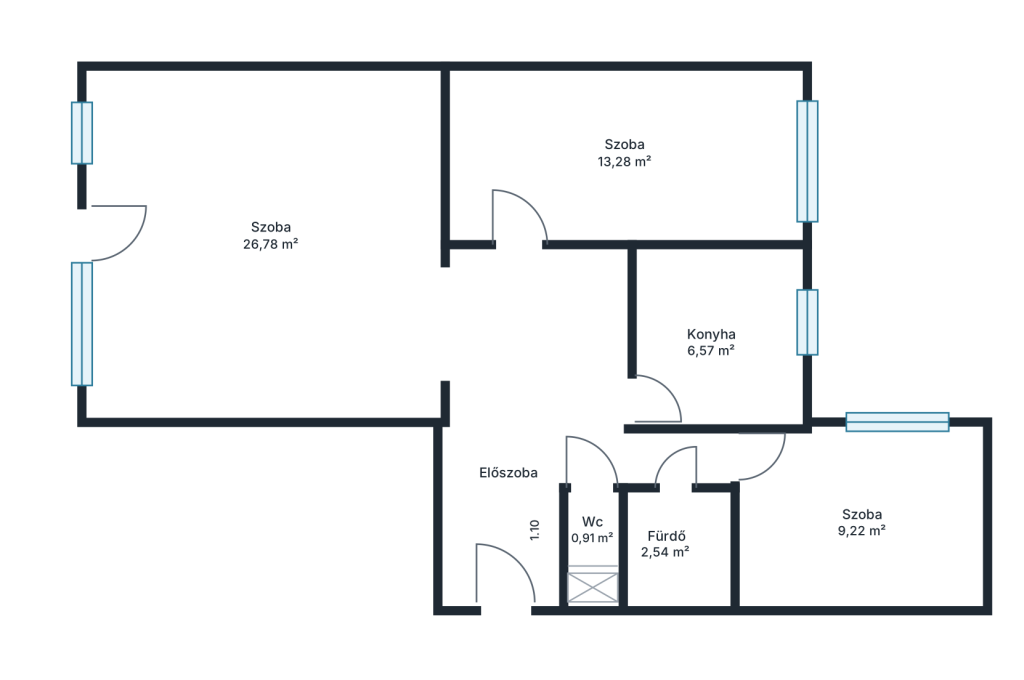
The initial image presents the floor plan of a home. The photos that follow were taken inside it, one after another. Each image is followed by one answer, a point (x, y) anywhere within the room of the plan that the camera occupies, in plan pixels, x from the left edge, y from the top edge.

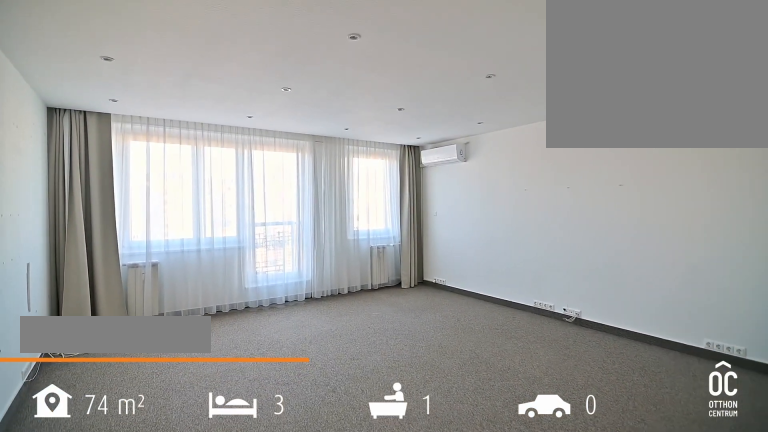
(269, 249)
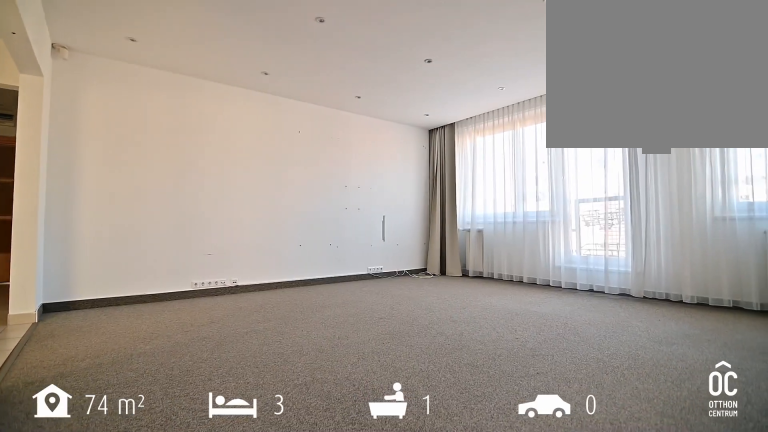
(269, 249)
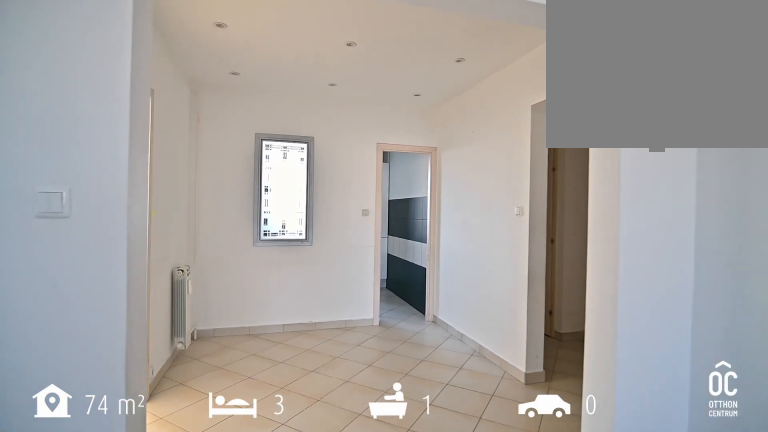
(444, 329)
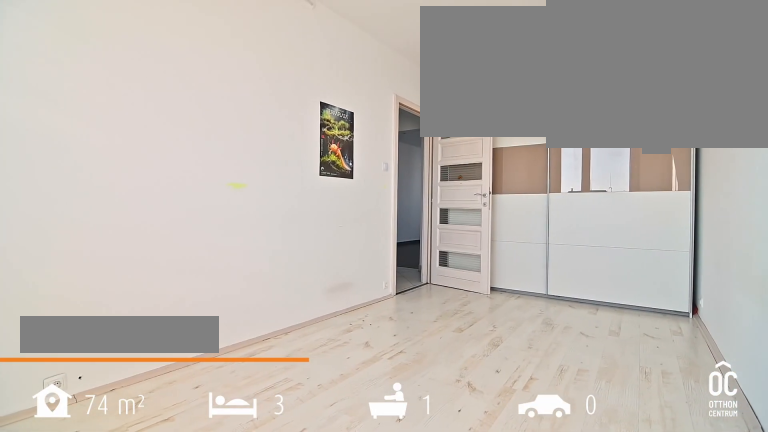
(622, 156)
